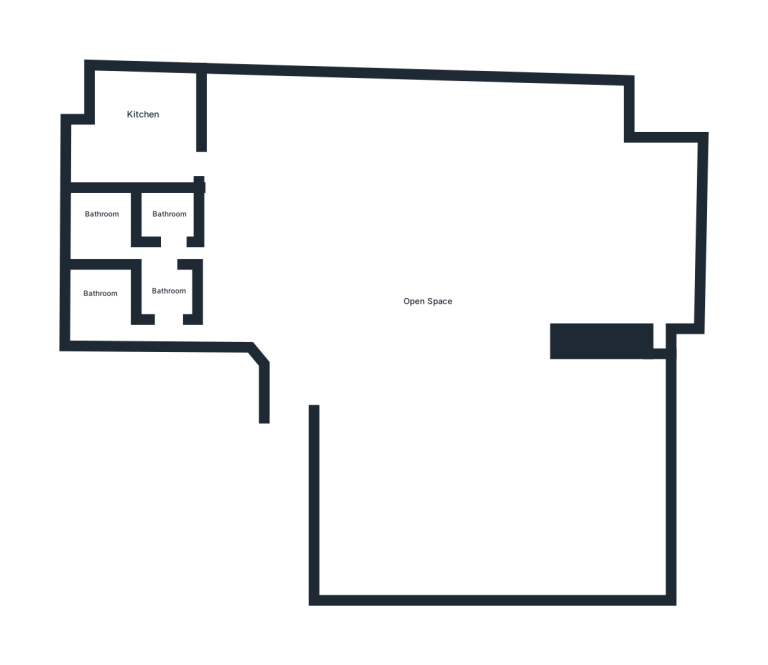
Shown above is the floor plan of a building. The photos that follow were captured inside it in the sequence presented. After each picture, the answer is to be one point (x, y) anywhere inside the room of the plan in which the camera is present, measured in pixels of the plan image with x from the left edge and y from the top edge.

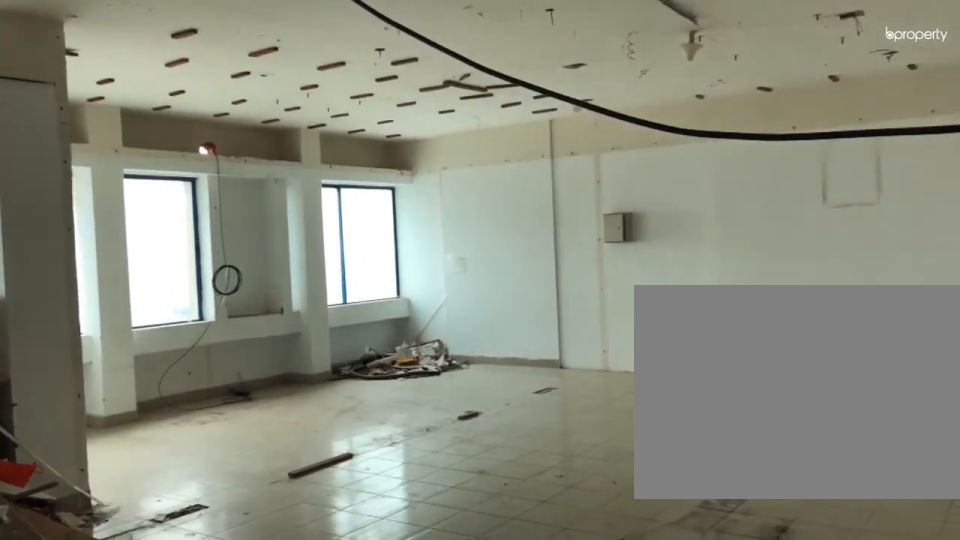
(407, 272)
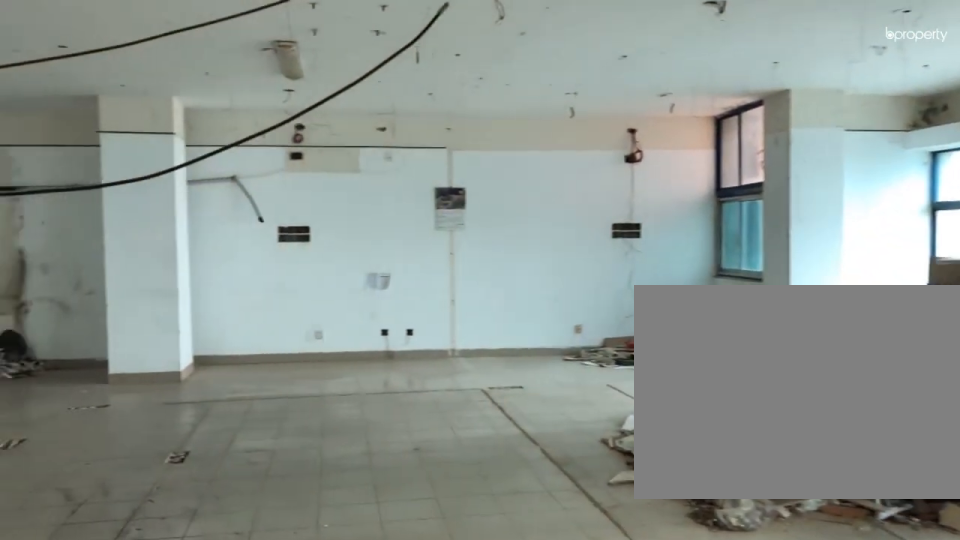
(406, 274)
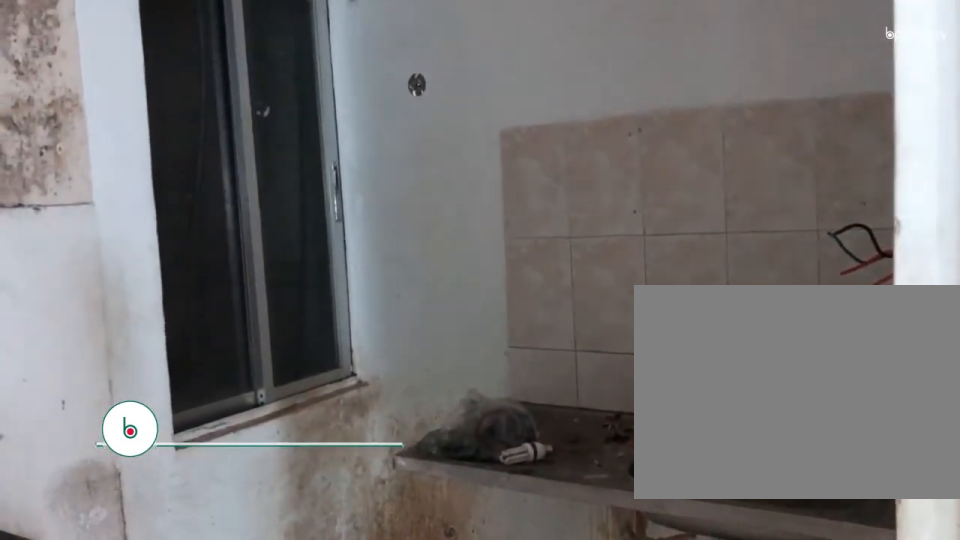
(148, 151)
